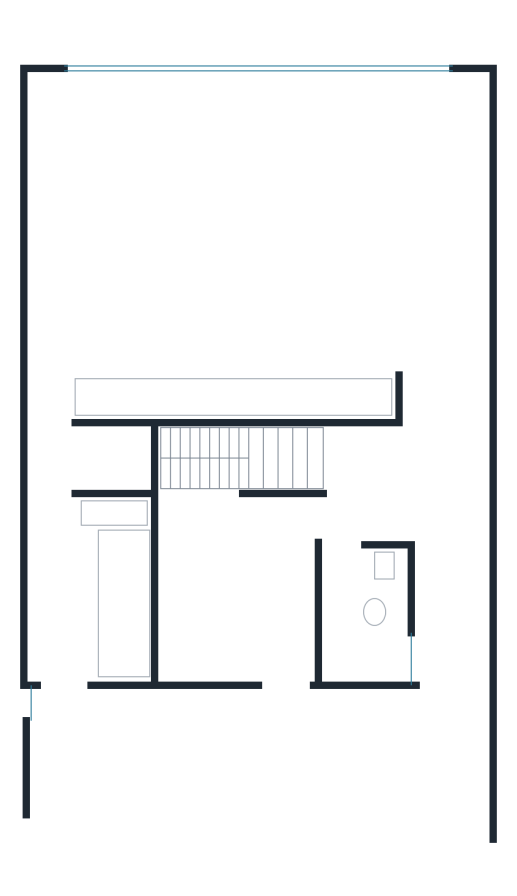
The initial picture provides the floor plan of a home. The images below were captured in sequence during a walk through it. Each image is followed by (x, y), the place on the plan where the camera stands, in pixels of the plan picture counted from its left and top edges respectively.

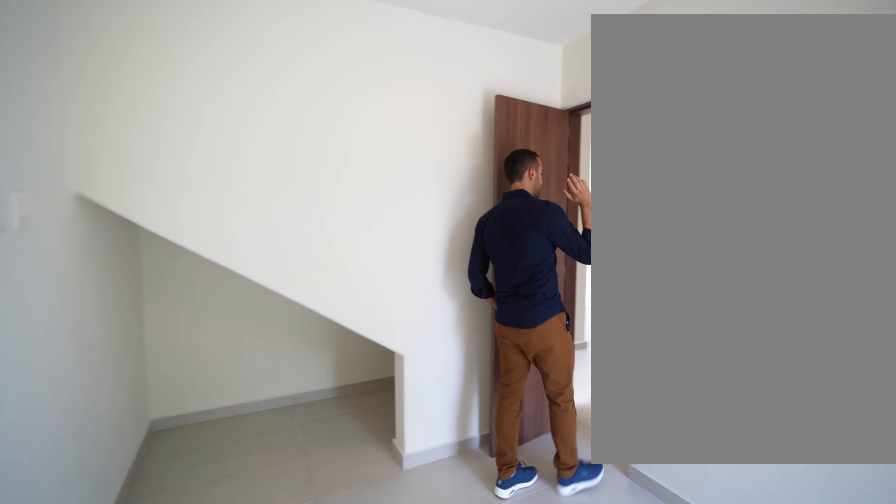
(198, 619)
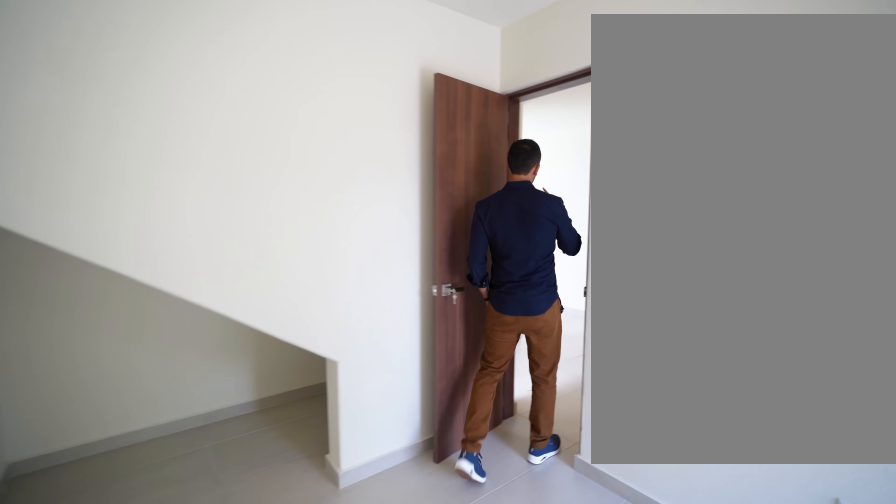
(198, 619)
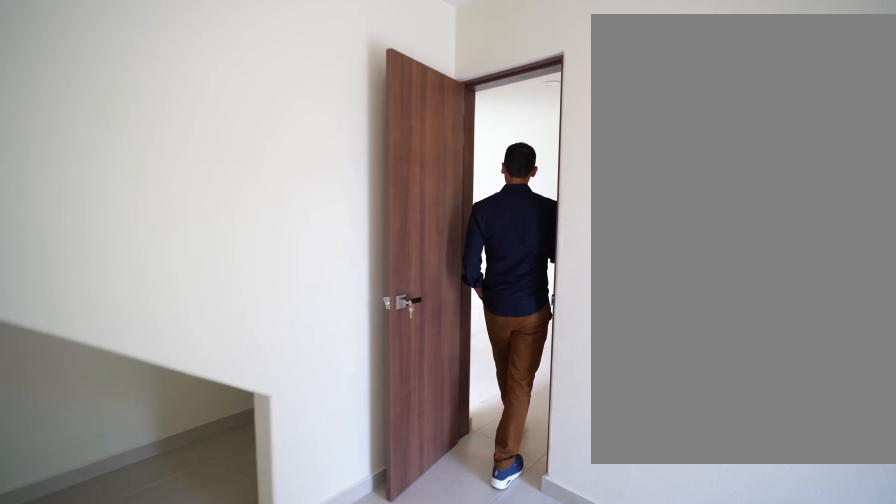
(198, 619)
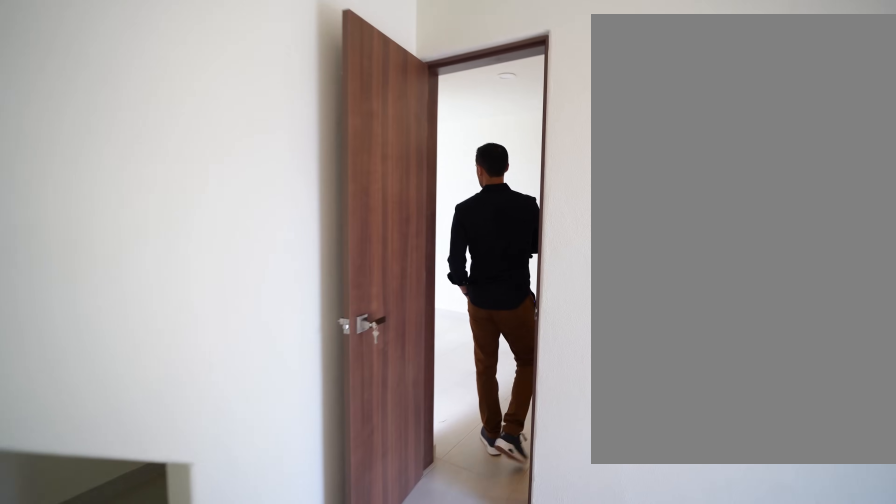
(199, 618)
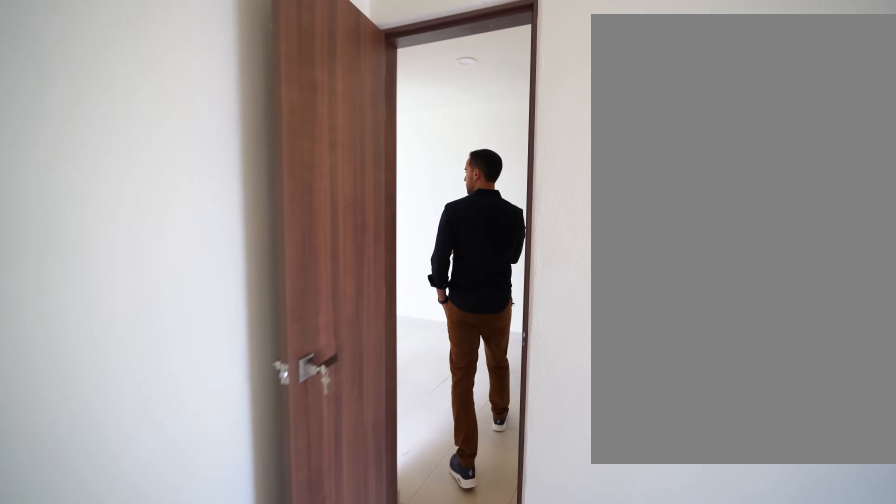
(204, 608)
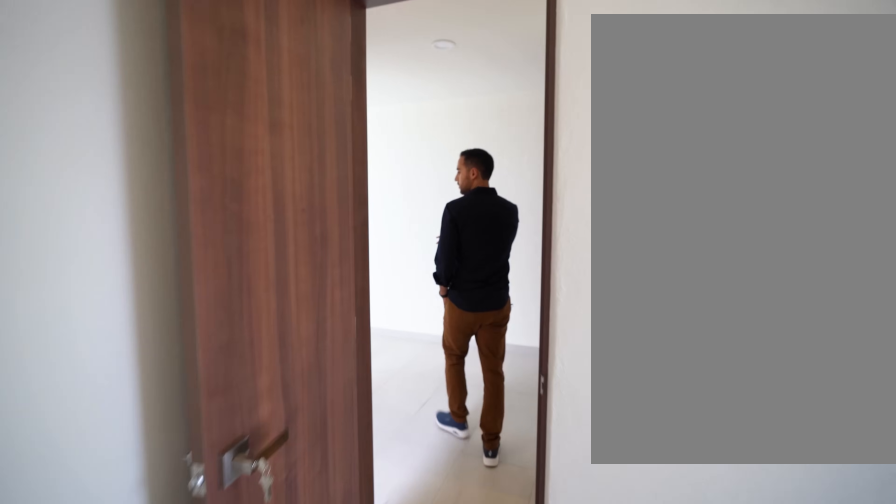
(215, 600)
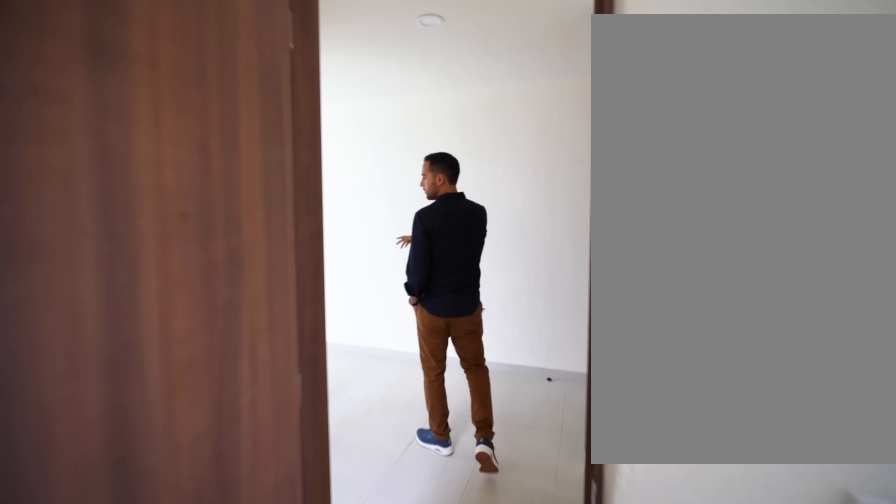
(225, 597)
